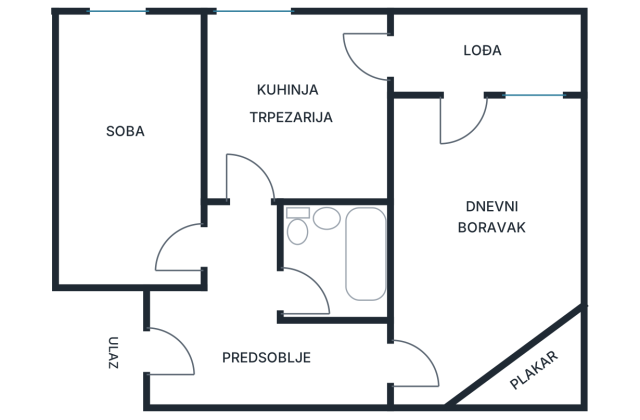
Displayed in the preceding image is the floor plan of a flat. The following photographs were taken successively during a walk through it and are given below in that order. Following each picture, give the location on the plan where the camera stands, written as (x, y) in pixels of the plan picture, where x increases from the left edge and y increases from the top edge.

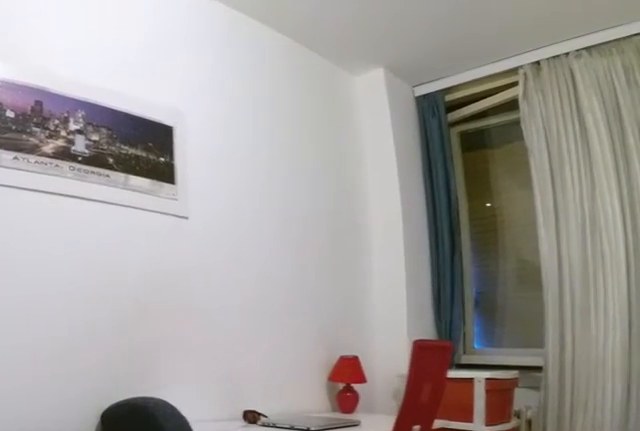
(173, 238)
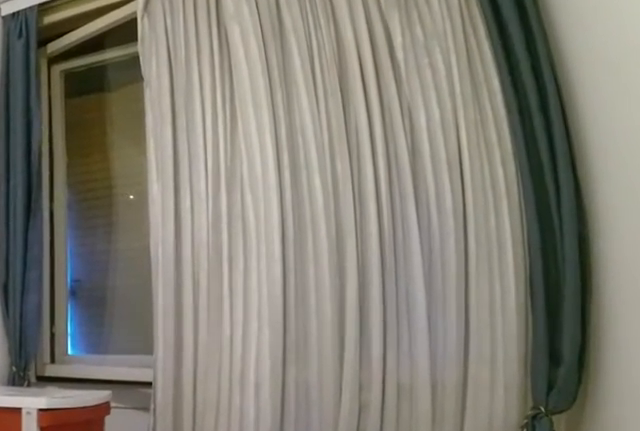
(145, 181)
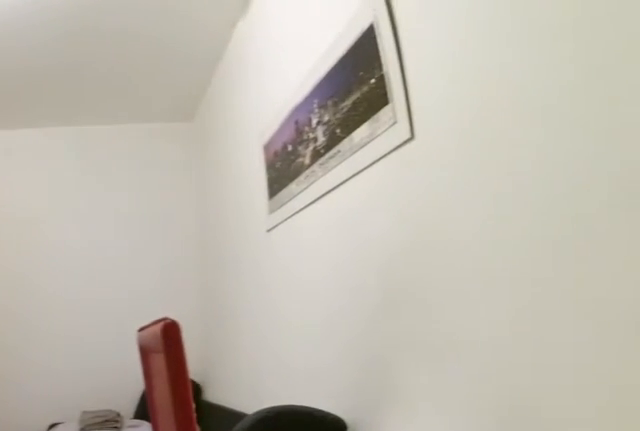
(113, 43)
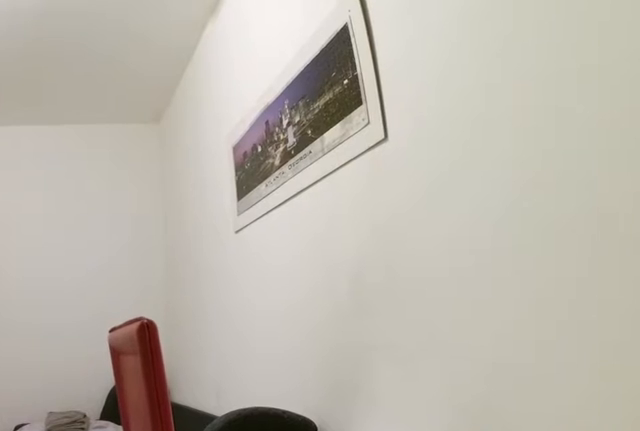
(115, 42)
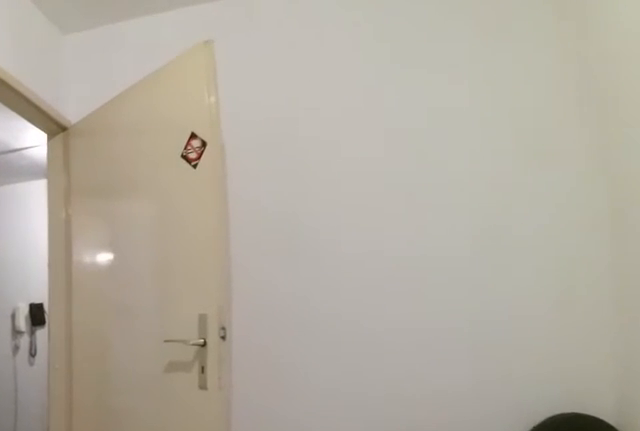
(145, 135)
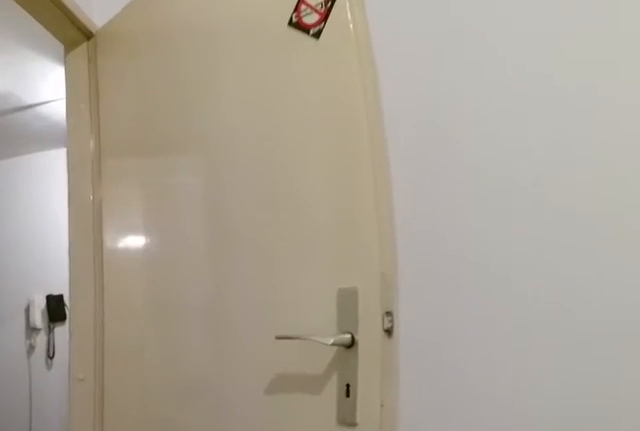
(166, 193)
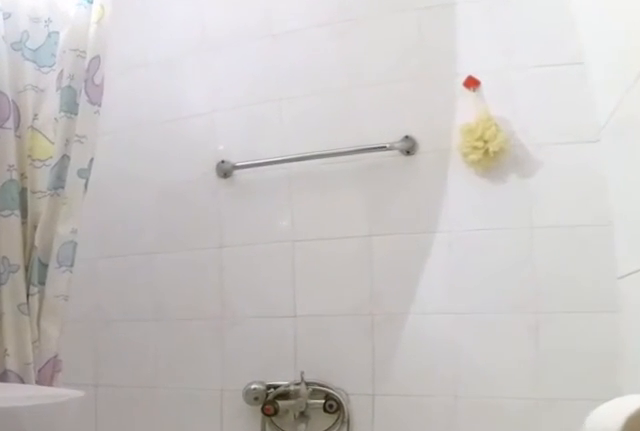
(280, 279)
